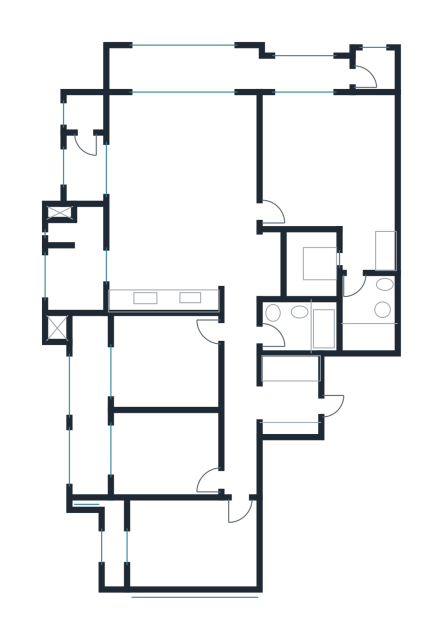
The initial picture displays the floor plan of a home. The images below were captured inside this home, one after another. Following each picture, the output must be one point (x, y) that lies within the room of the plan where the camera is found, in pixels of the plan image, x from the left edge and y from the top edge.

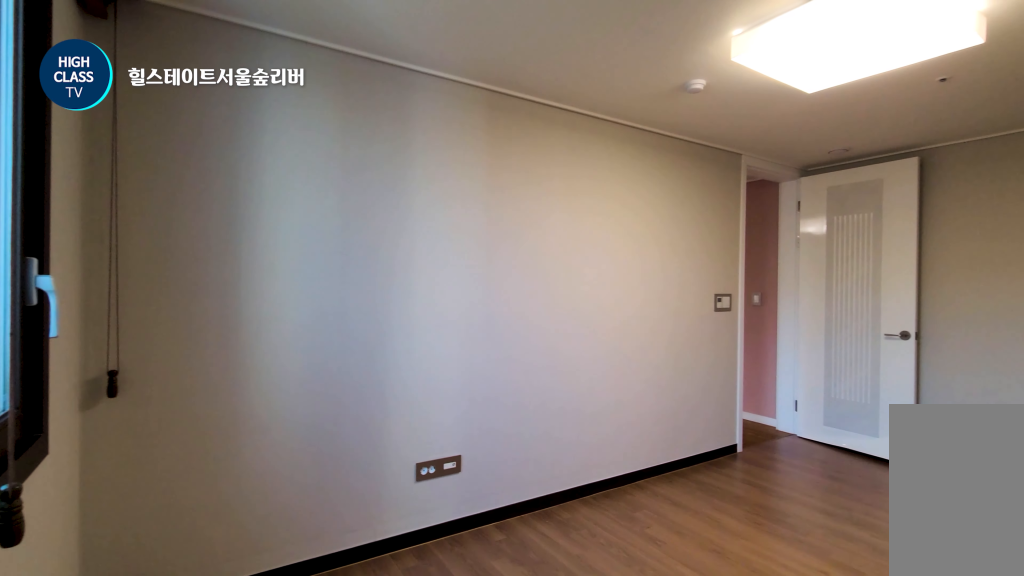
(178, 544)
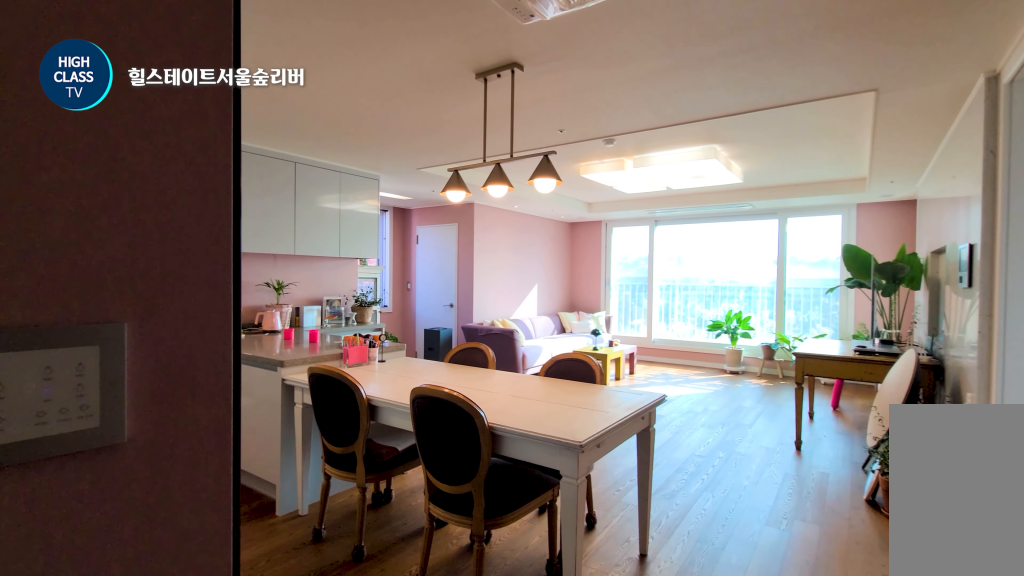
(239, 394)
